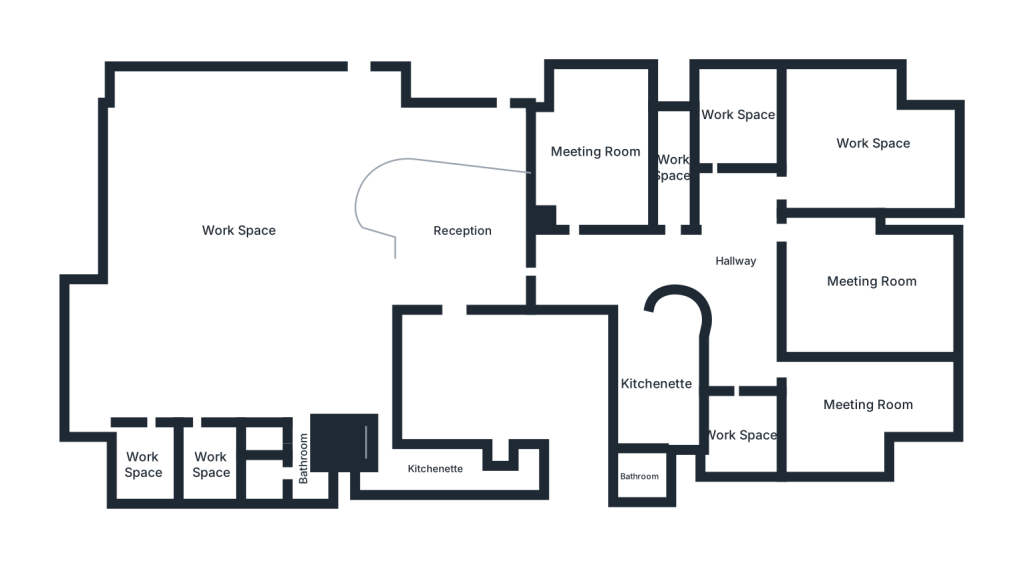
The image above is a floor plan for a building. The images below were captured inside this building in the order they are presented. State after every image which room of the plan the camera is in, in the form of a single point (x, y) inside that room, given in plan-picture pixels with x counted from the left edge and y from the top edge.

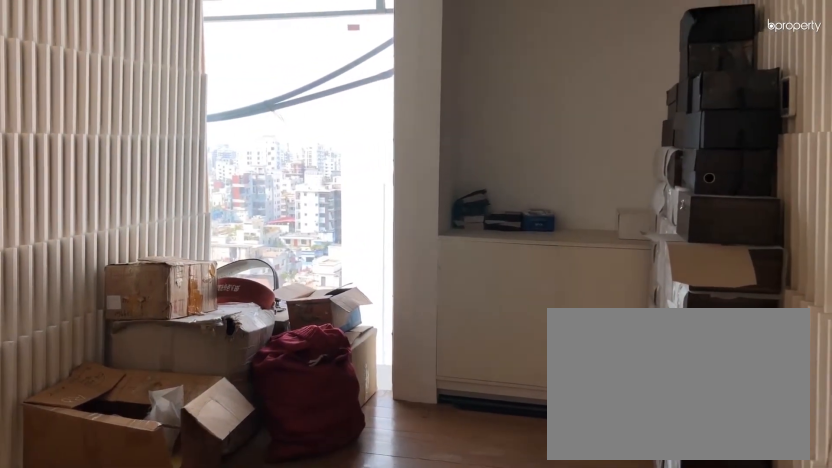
(739, 434)
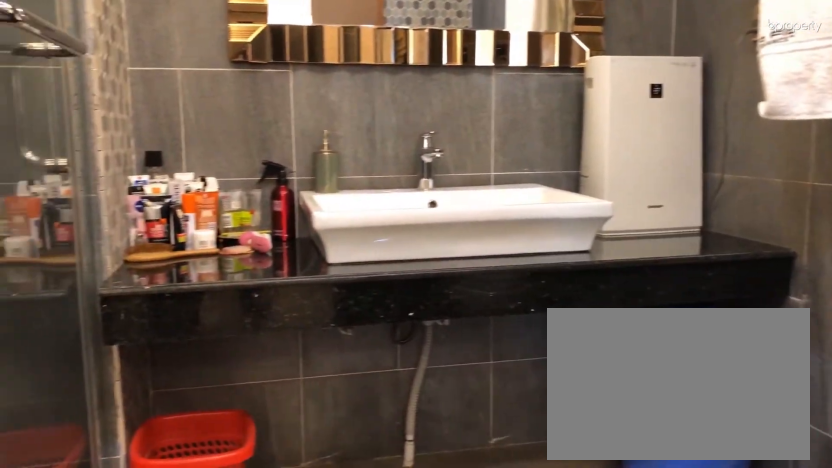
(640, 476)
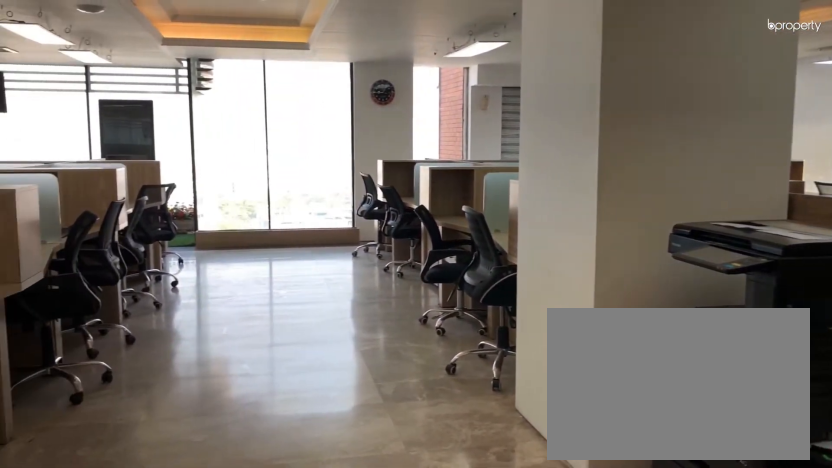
(238, 230)
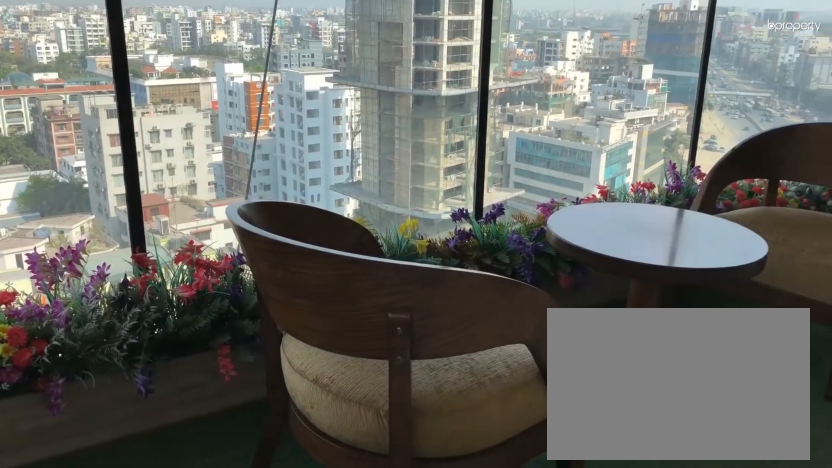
(238, 230)
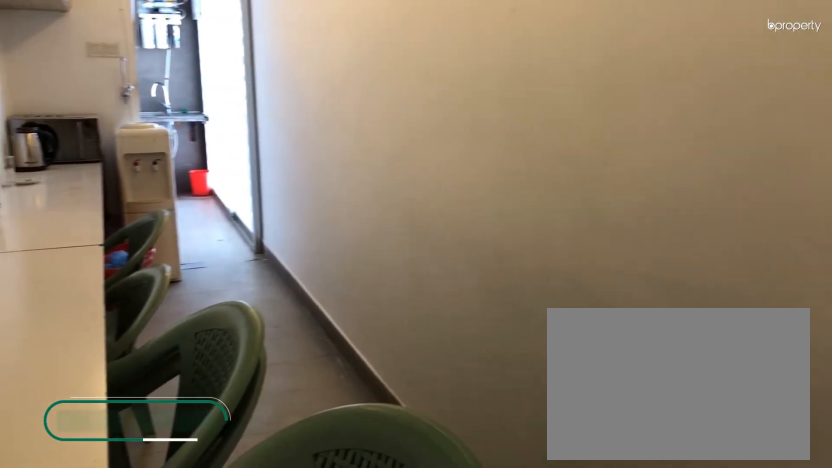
(434, 469)
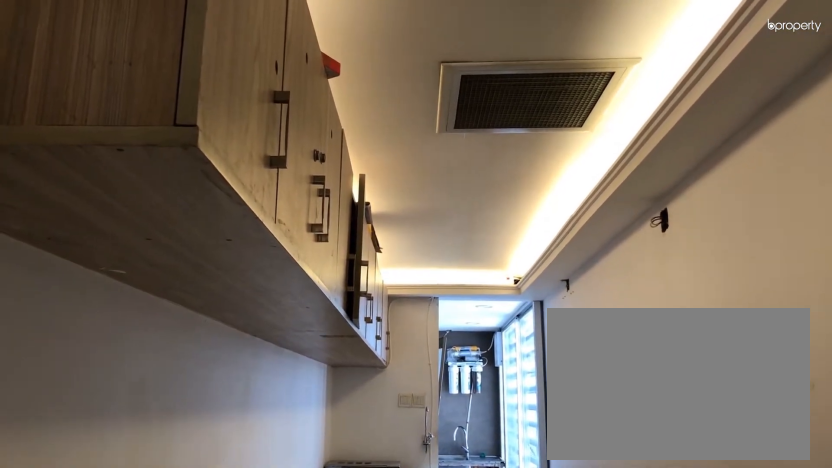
(434, 469)
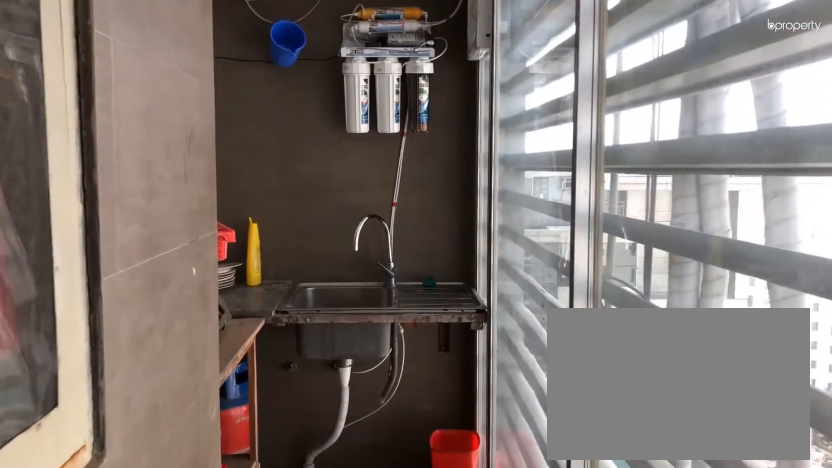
(526, 473)
